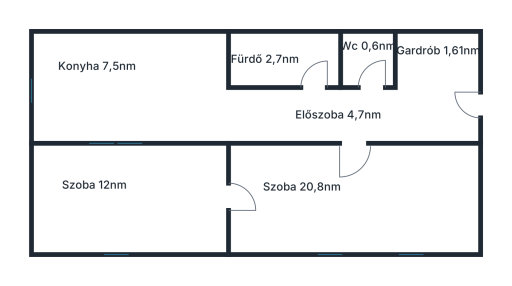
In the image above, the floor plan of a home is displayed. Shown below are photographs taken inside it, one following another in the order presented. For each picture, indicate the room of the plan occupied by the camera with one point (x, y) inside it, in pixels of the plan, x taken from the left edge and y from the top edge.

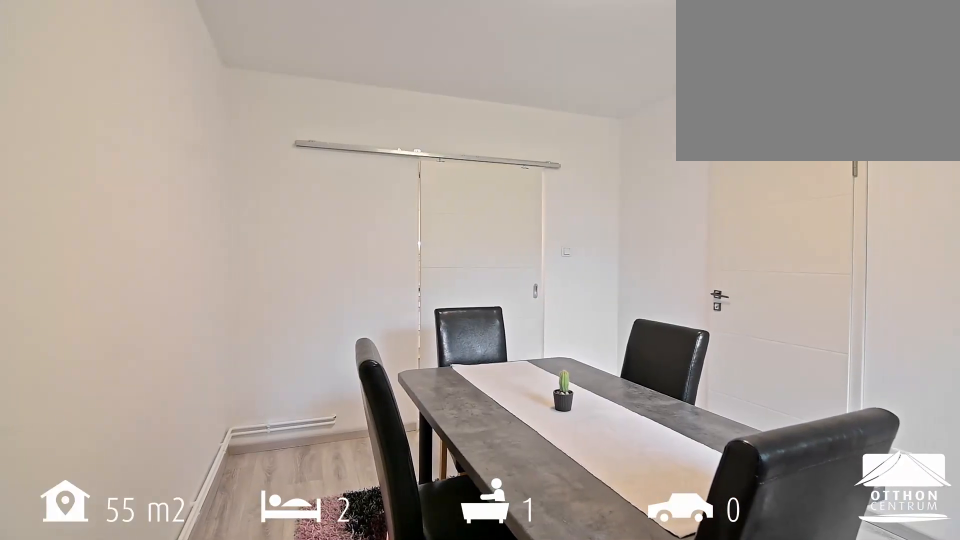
(128, 199)
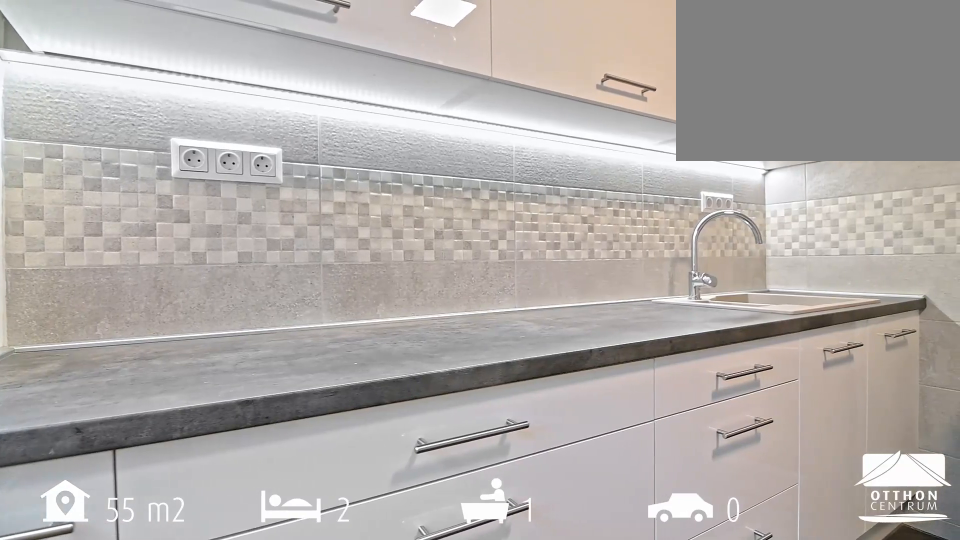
(128, 91)
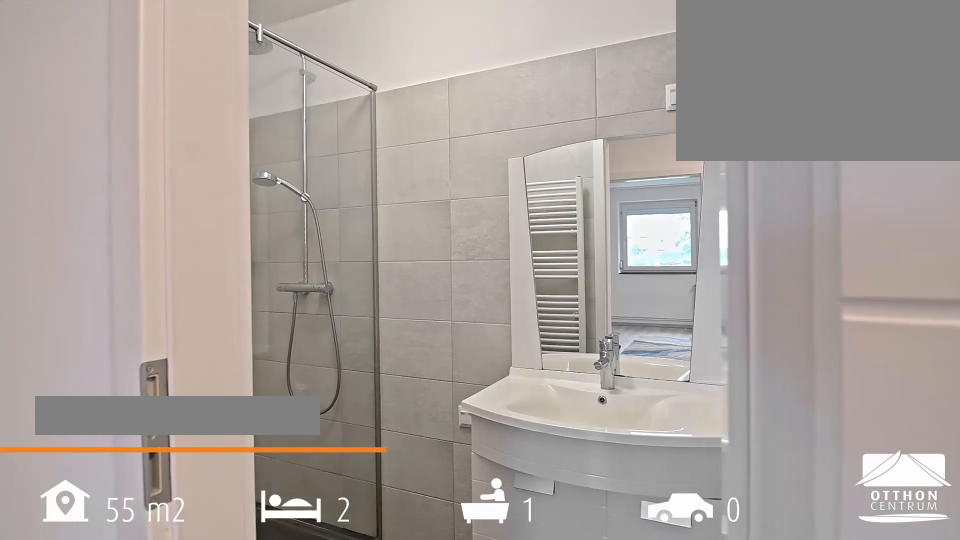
(284, 59)
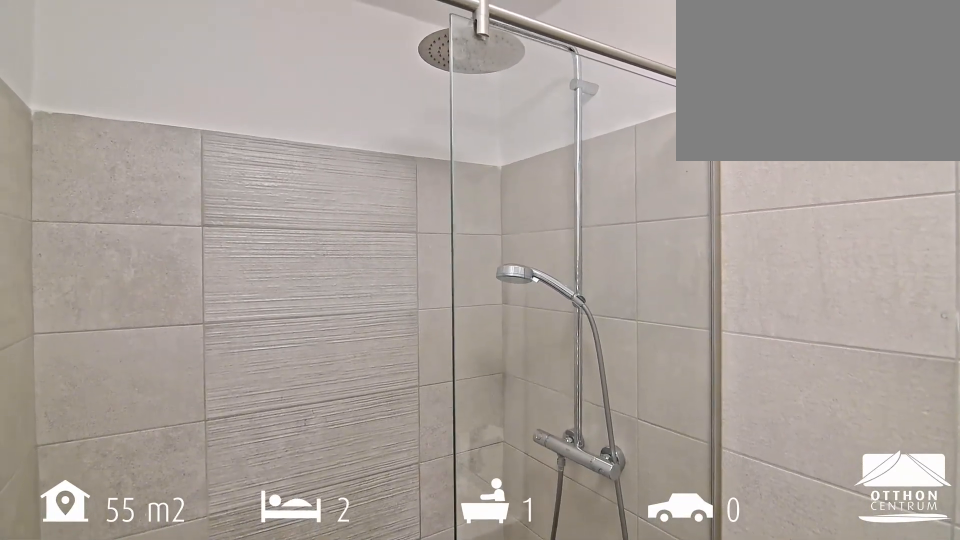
(284, 59)
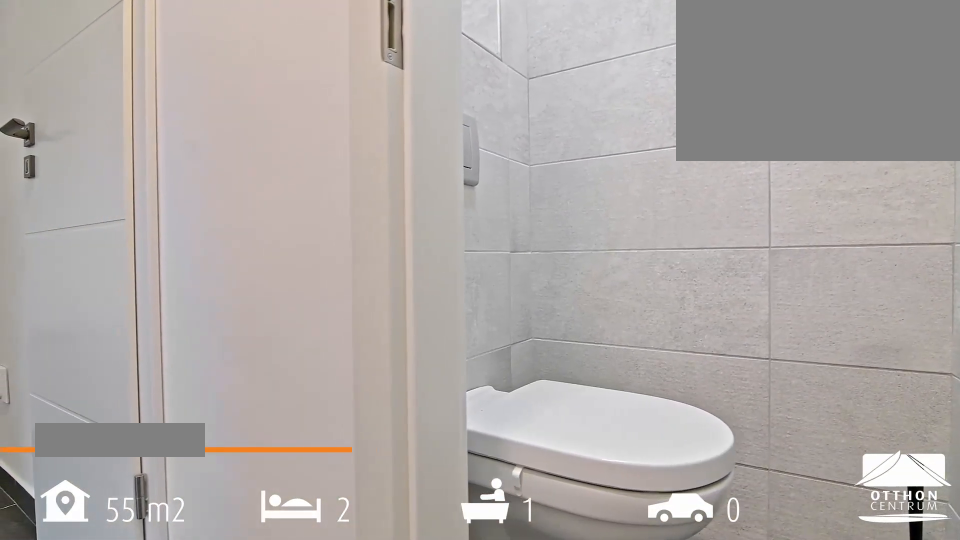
(368, 59)
